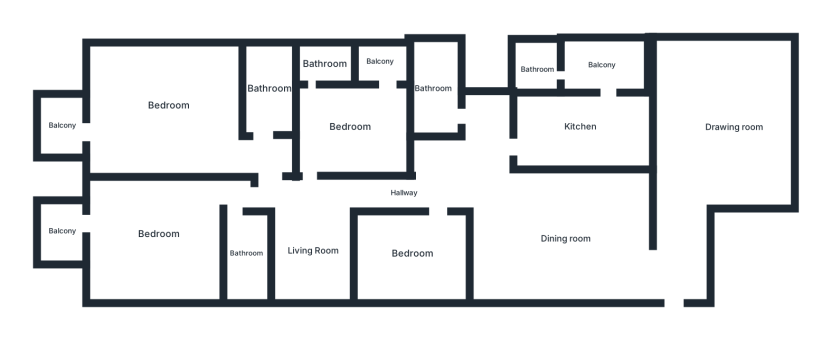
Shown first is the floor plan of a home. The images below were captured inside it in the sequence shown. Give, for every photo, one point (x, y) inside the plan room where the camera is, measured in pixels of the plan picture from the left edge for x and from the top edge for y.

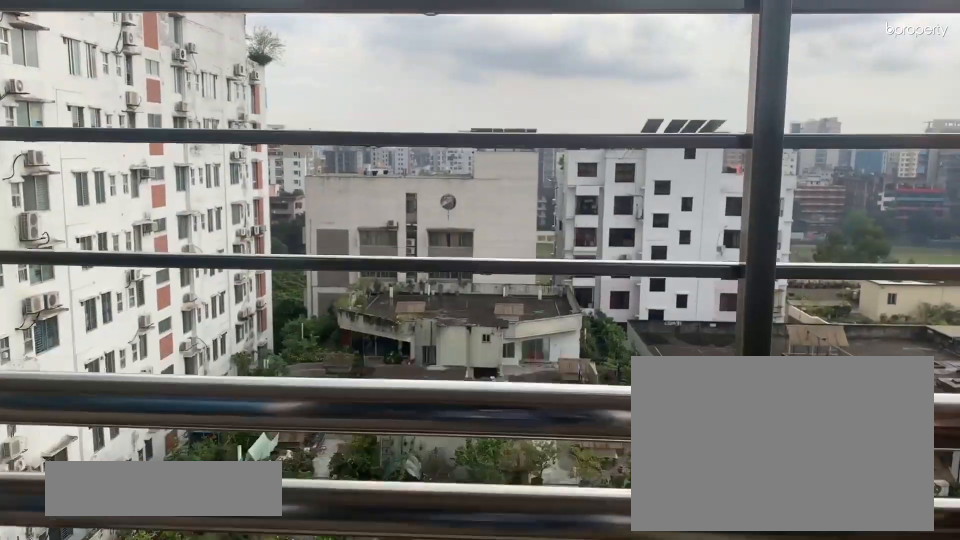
(62, 231)
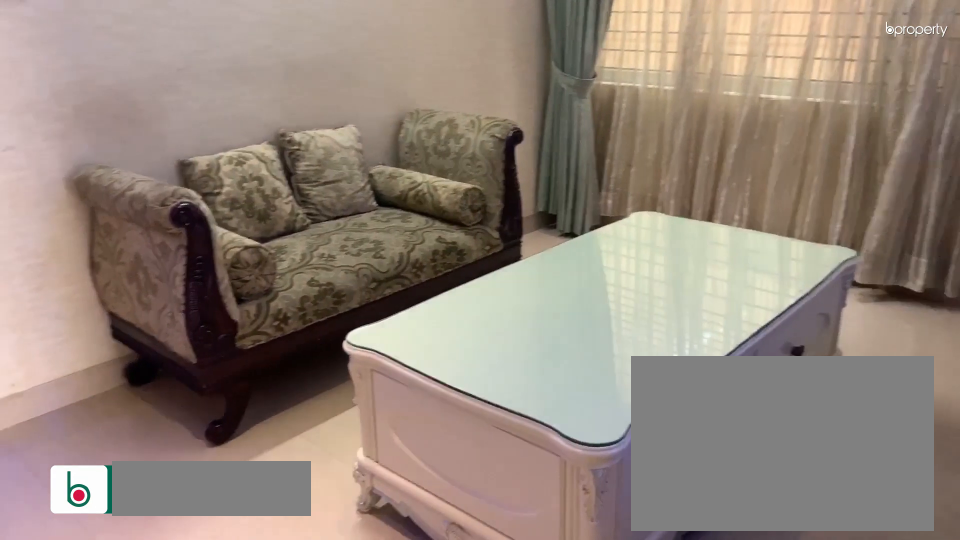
(311, 251)
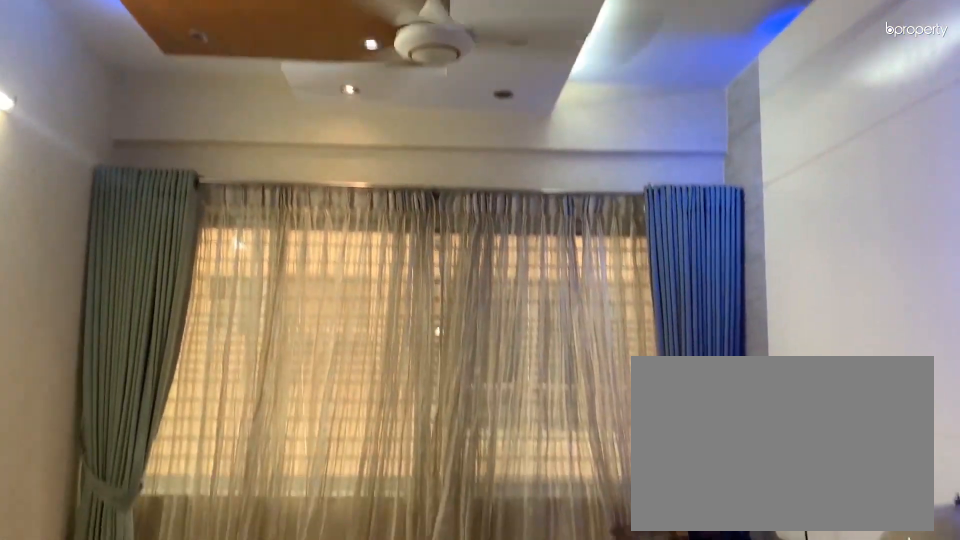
(311, 250)
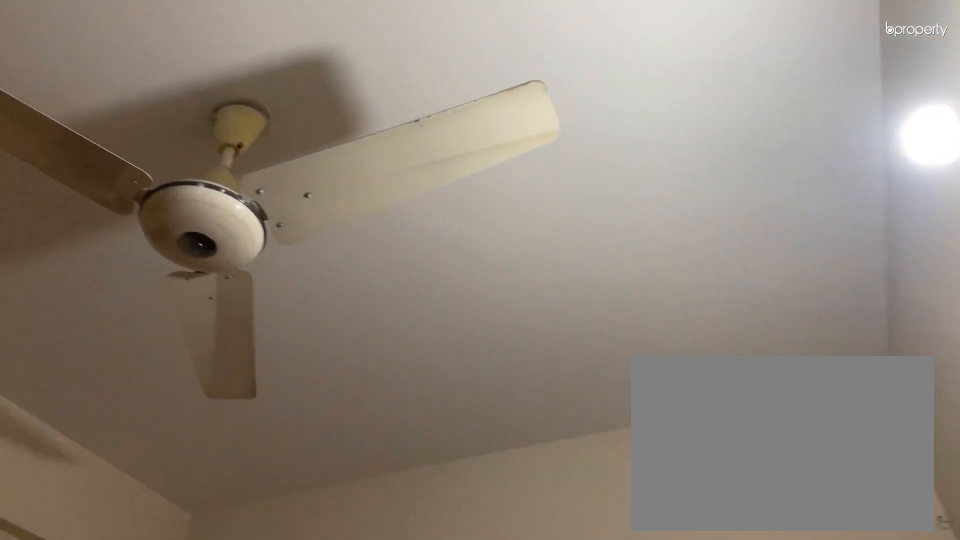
(412, 252)
